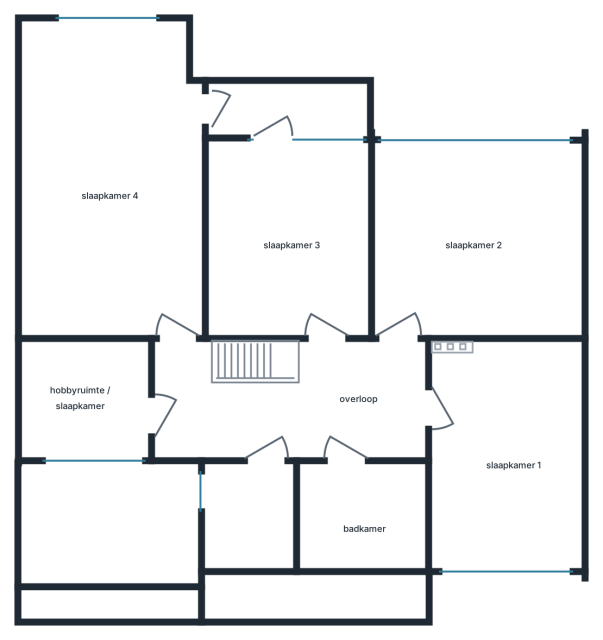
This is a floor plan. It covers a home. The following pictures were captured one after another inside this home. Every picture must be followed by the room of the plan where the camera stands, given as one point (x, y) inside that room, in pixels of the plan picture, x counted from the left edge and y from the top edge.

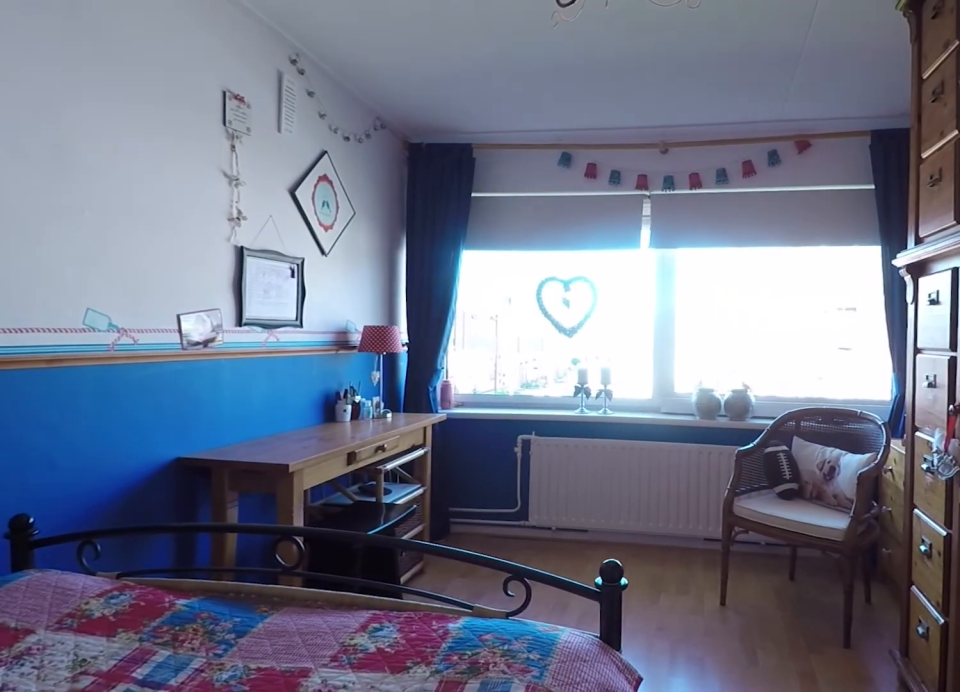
(506, 457)
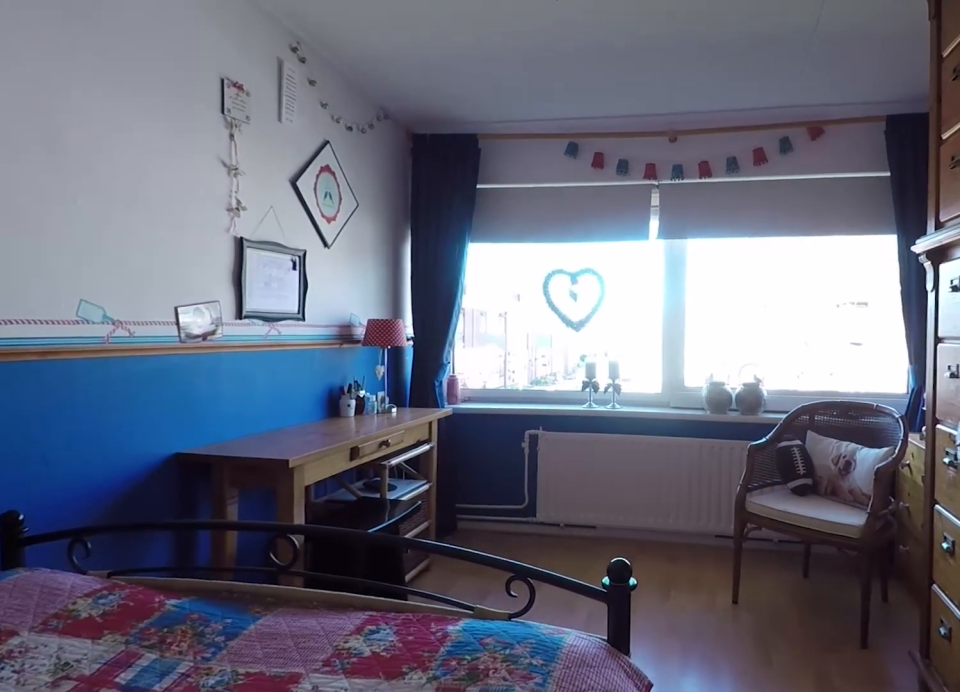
(506, 457)
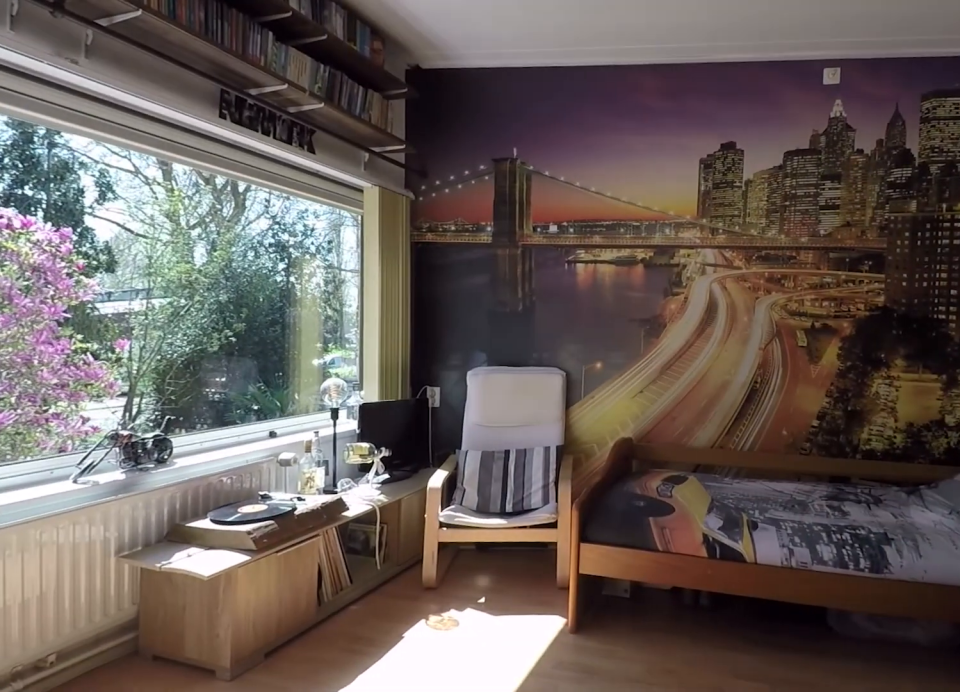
(476, 239)
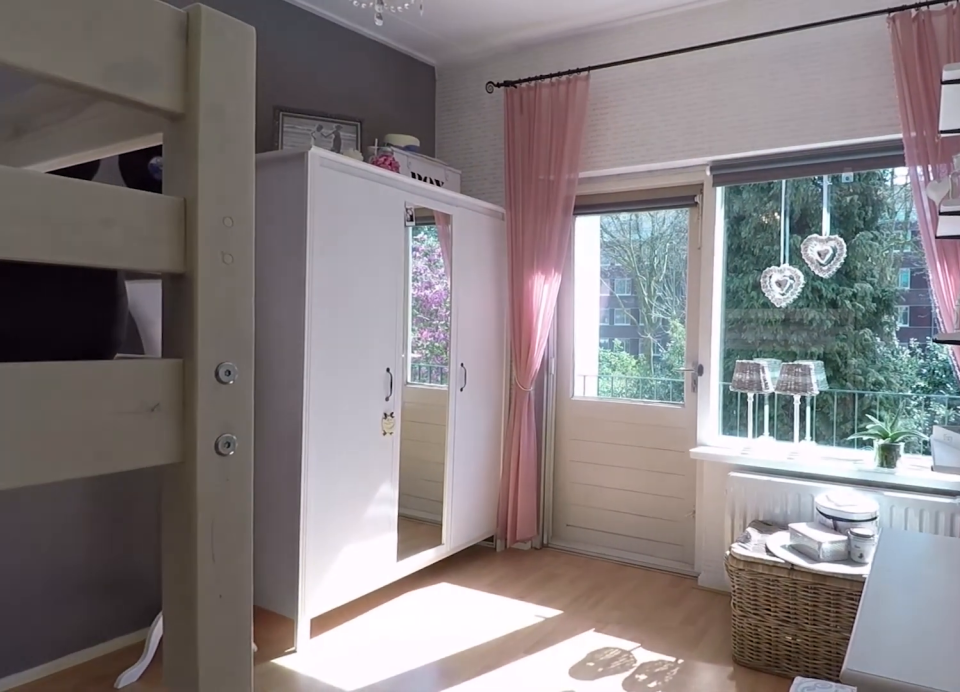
(281, 236)
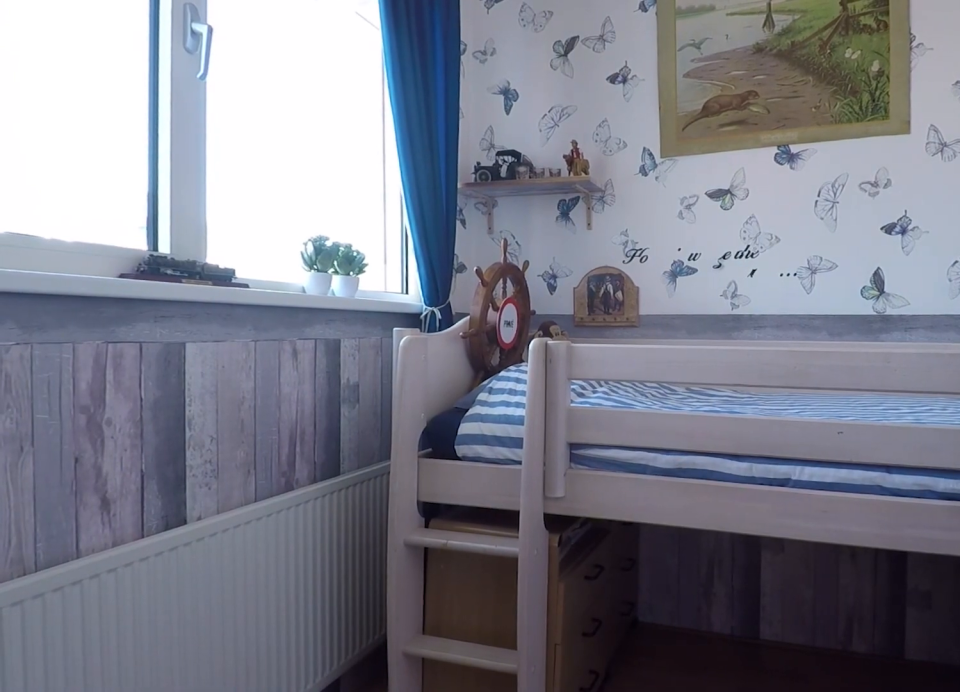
(87, 403)
